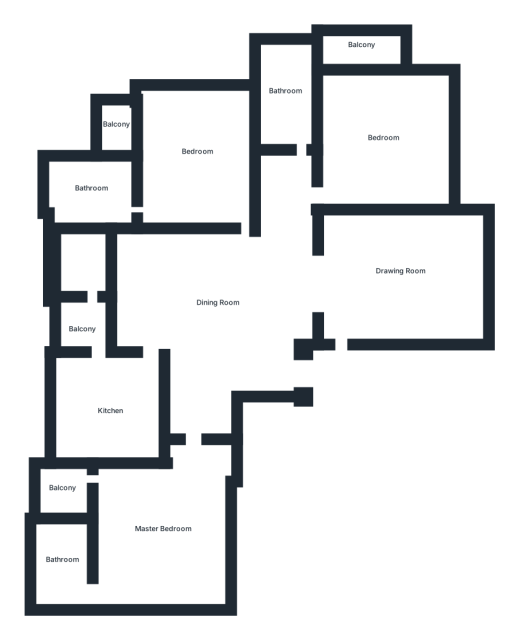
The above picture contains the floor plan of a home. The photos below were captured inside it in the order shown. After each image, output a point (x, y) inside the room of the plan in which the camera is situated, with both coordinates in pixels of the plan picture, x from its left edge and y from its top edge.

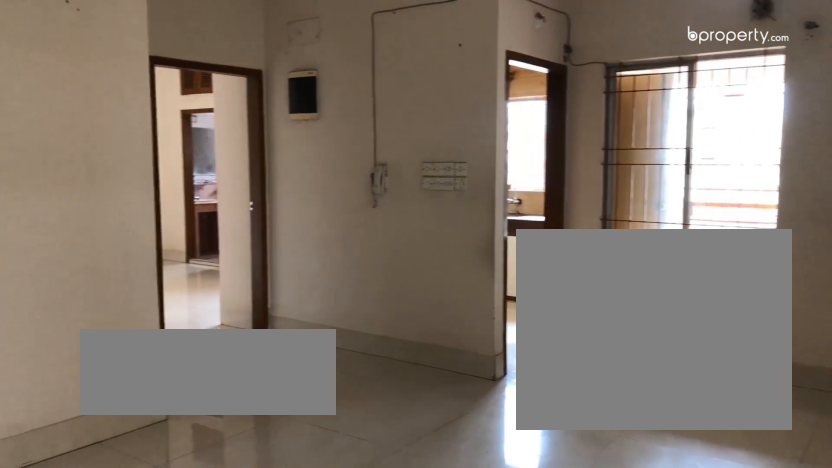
(223, 303)
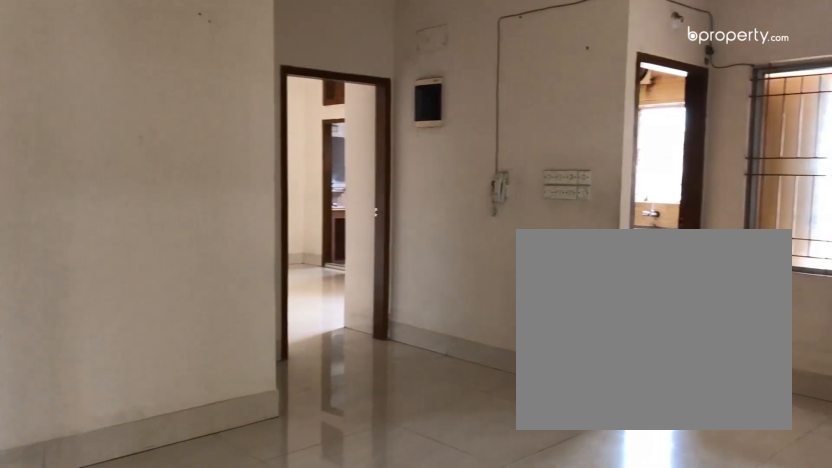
(223, 303)
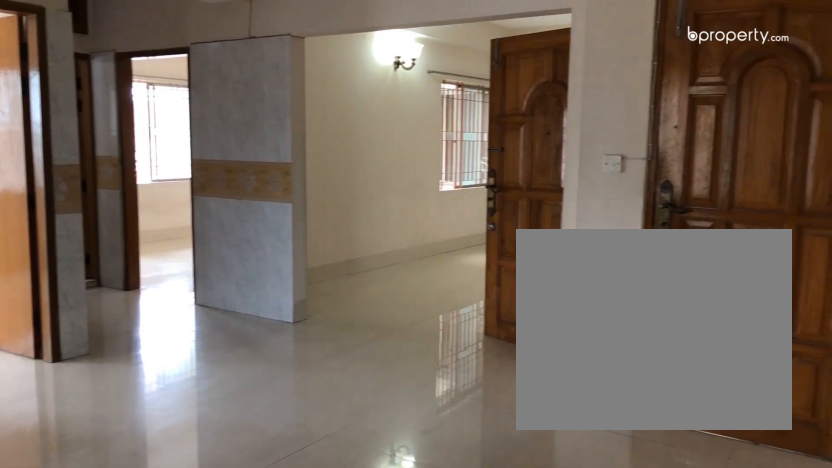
(223, 302)
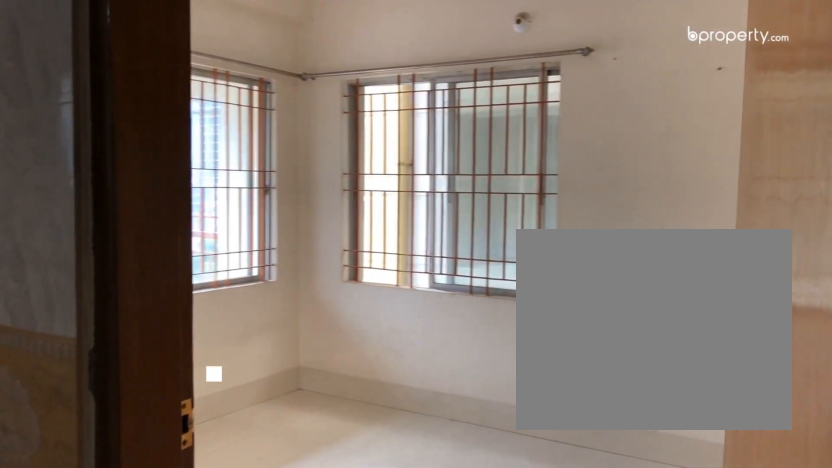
(383, 141)
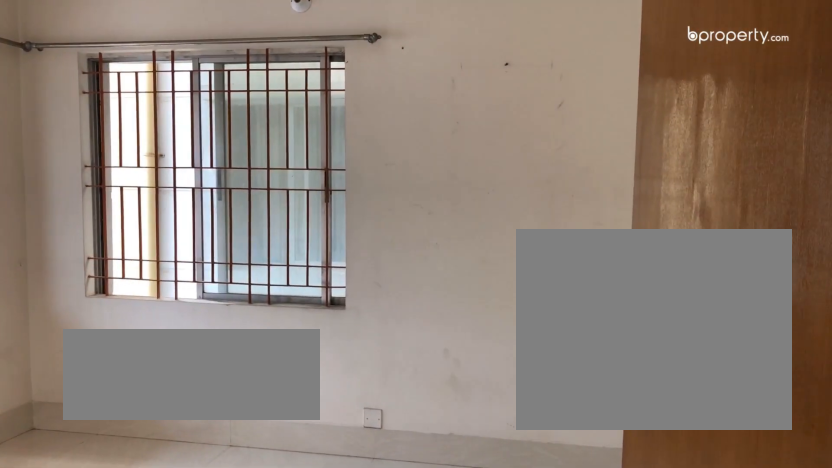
(383, 141)
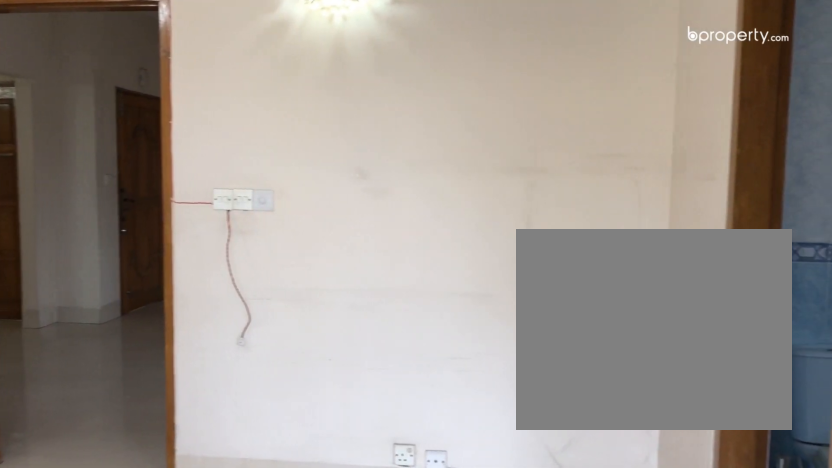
(199, 161)
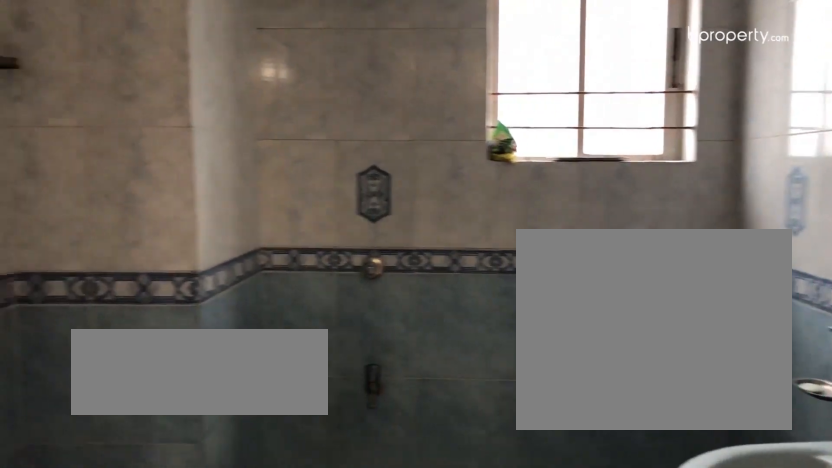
(91, 194)
